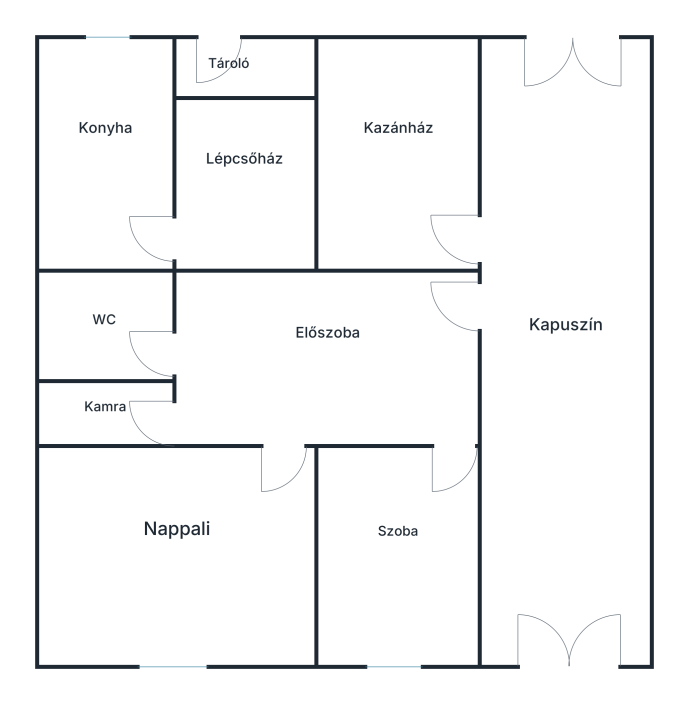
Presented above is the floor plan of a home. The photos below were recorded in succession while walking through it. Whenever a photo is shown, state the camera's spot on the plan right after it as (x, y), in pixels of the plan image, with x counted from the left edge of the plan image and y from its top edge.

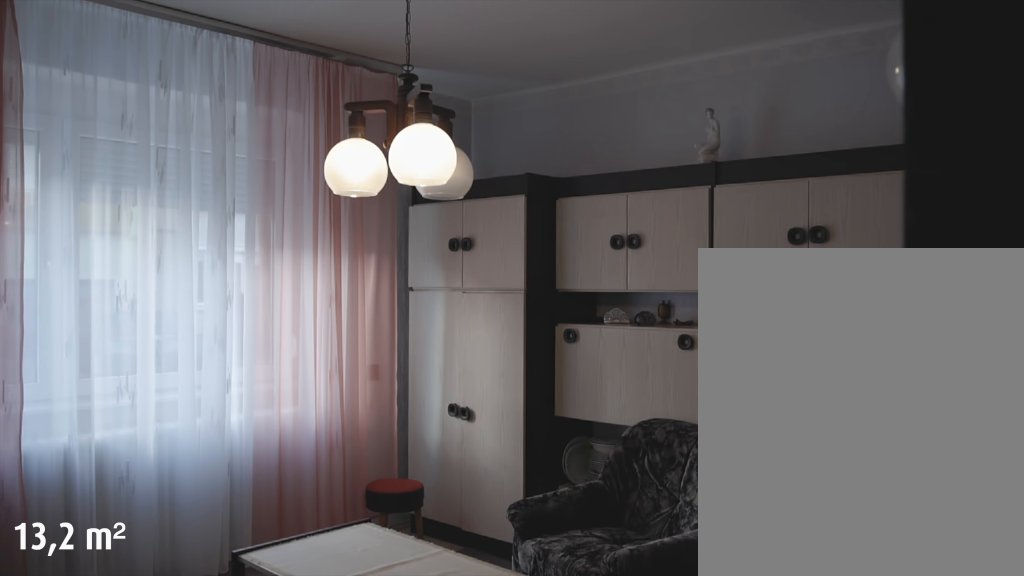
(283, 462)
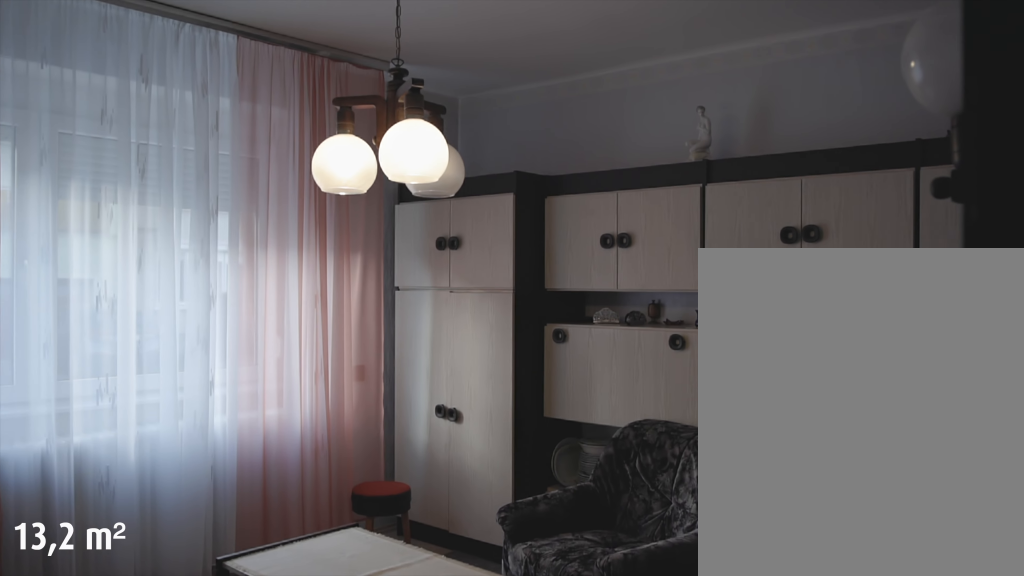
(283, 469)
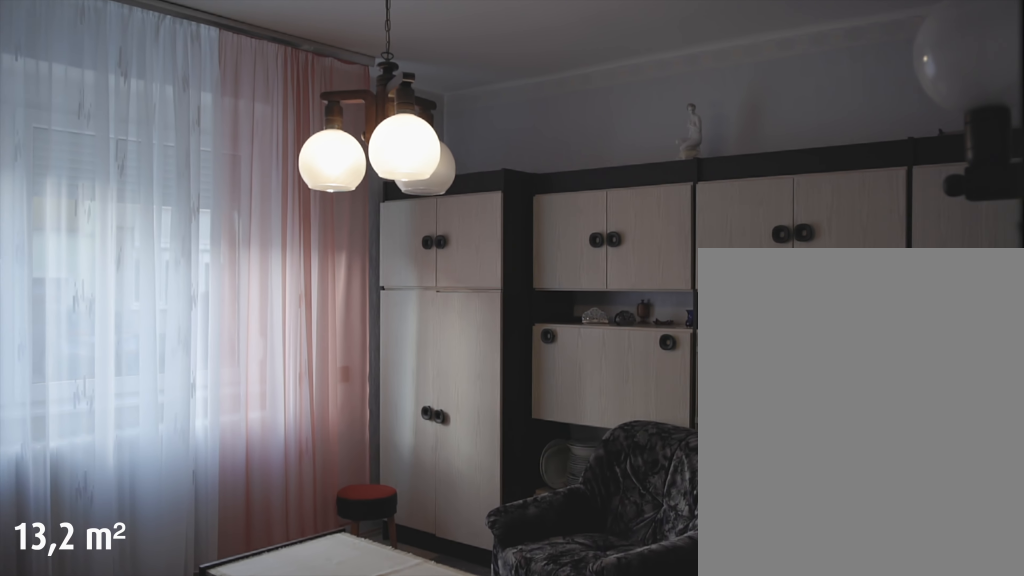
(283, 477)
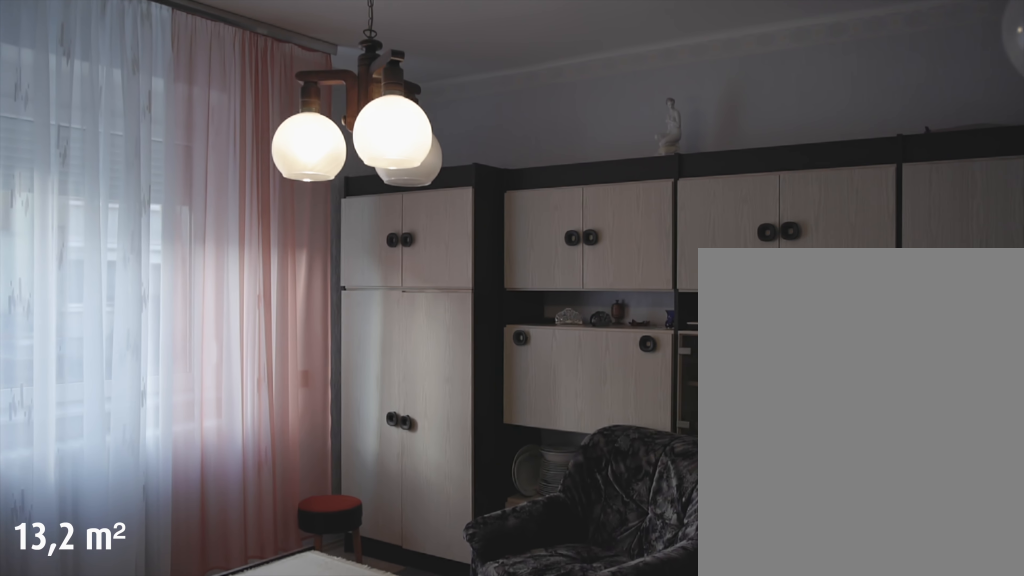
(283, 500)
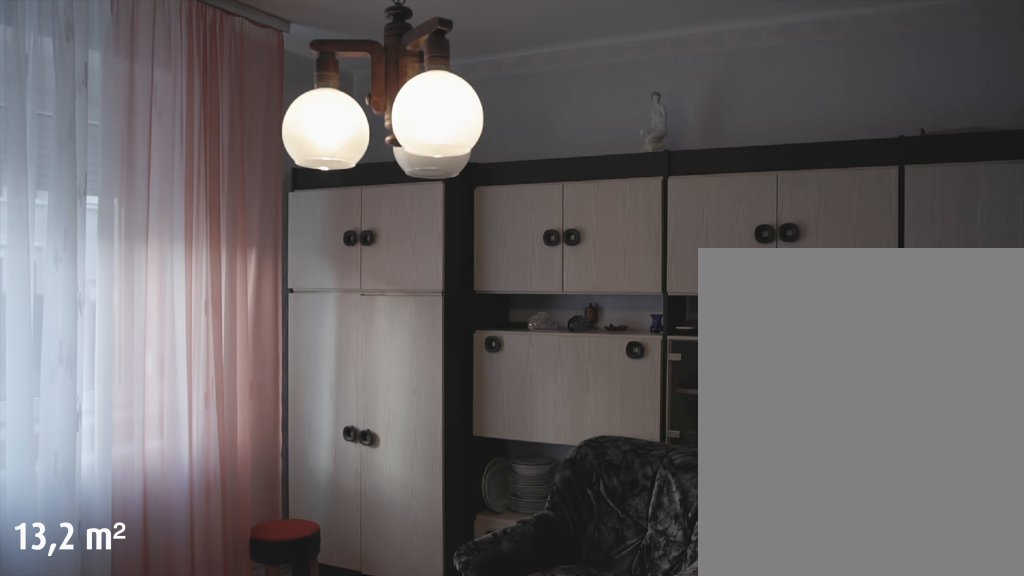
(283, 540)
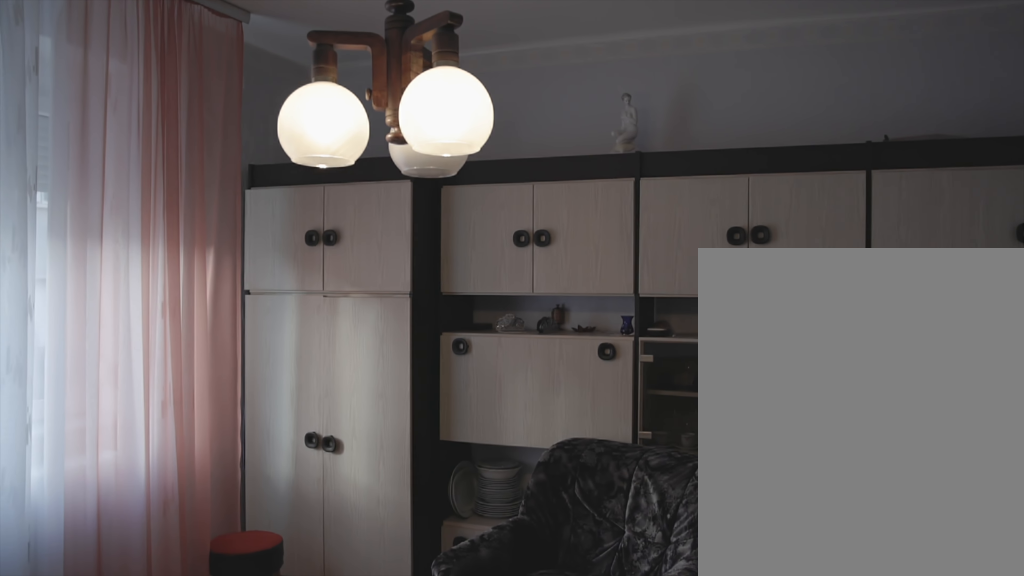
(283, 549)
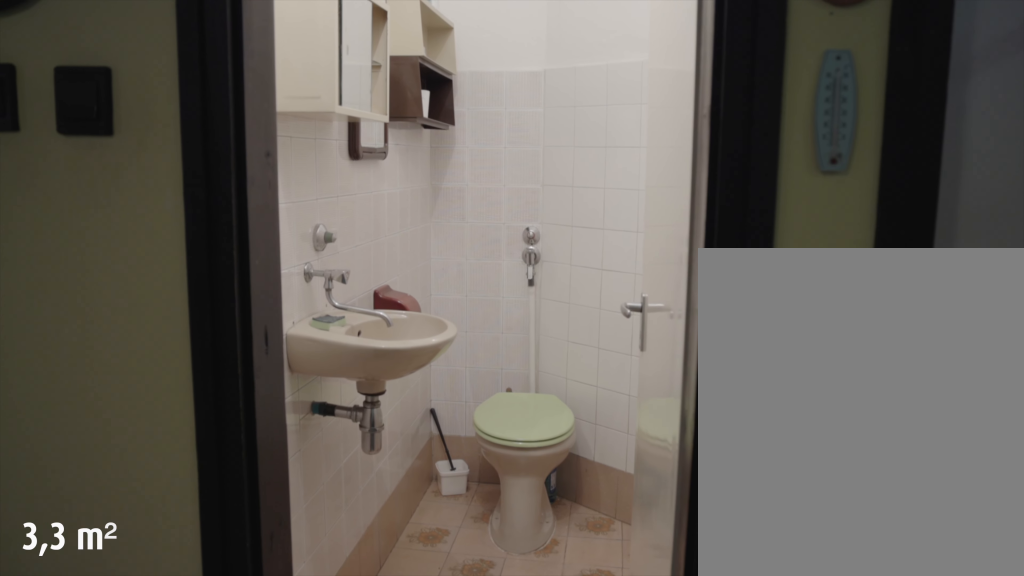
(179, 356)
